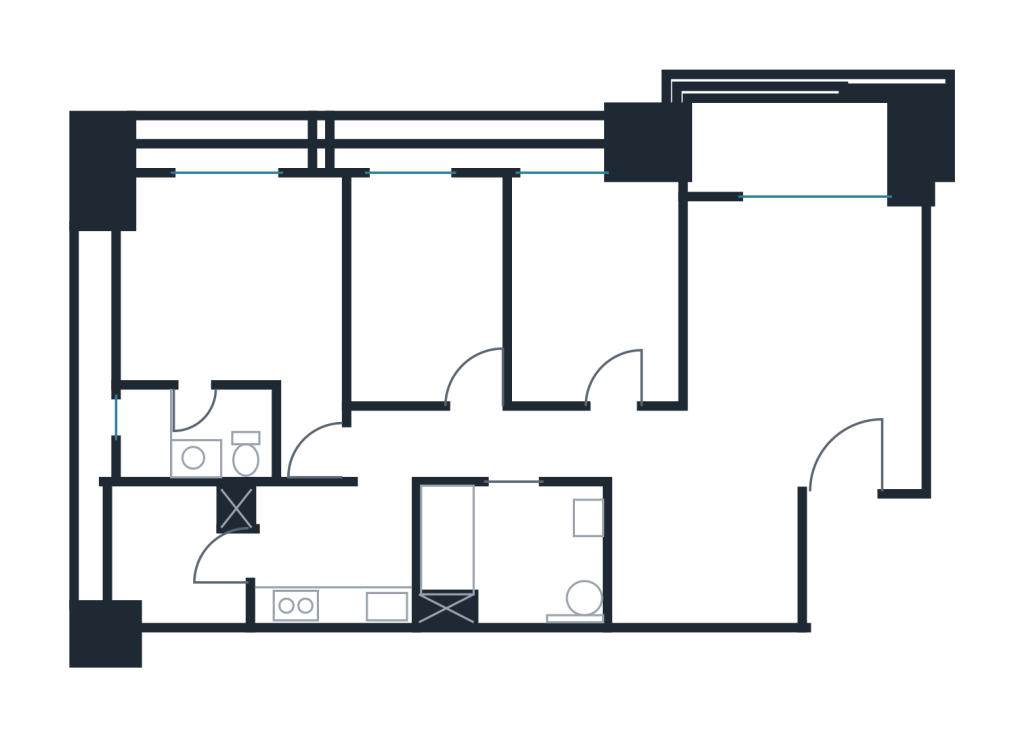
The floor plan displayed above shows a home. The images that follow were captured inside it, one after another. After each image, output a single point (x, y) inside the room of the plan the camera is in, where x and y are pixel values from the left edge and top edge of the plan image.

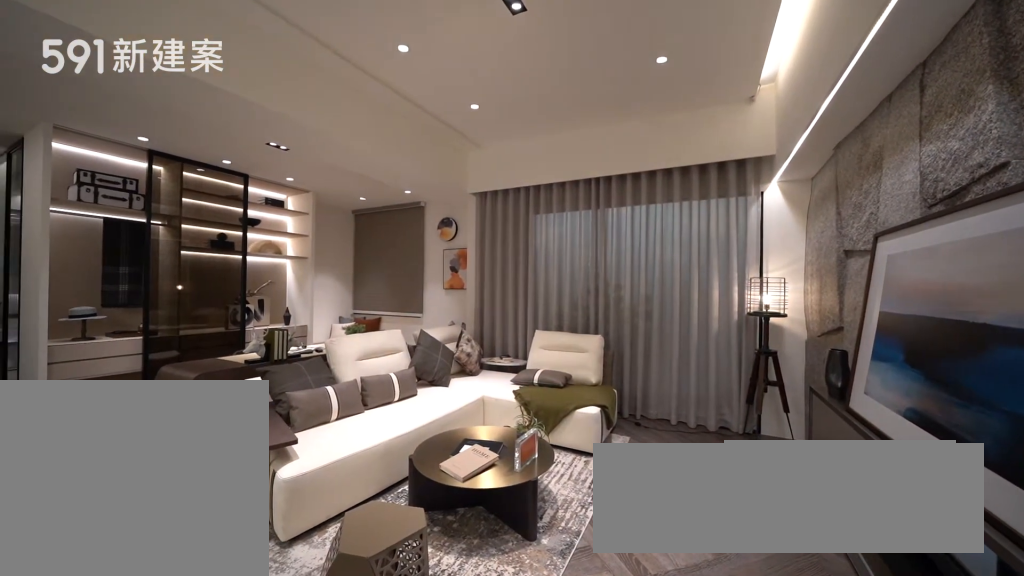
(801, 304)
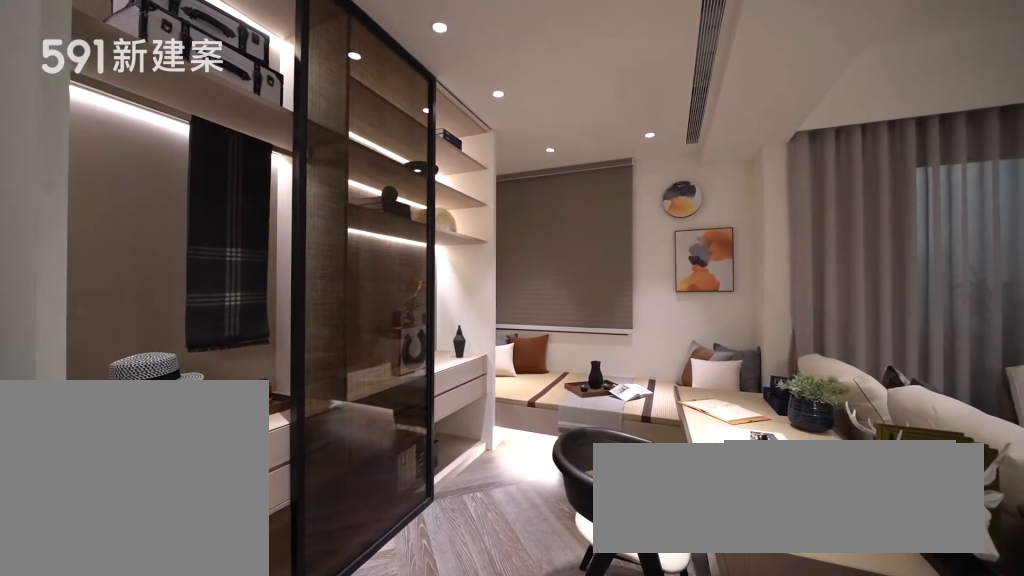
(595, 283)
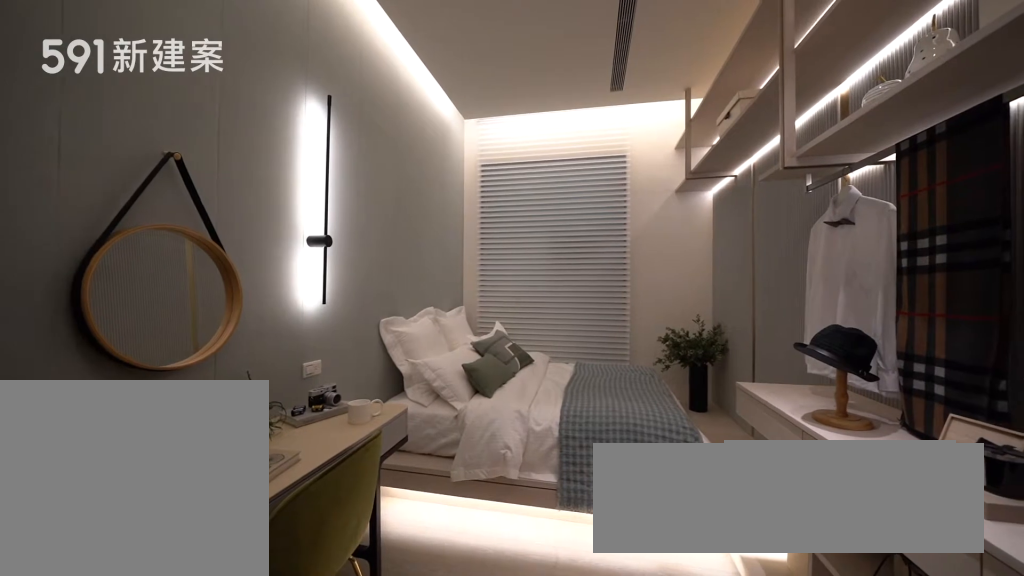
(427, 285)
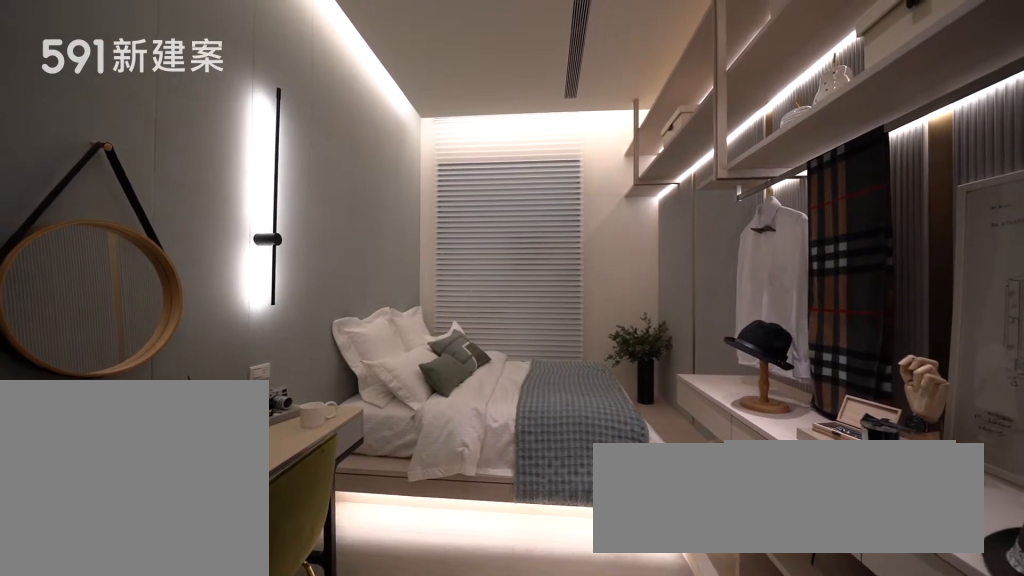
(427, 285)
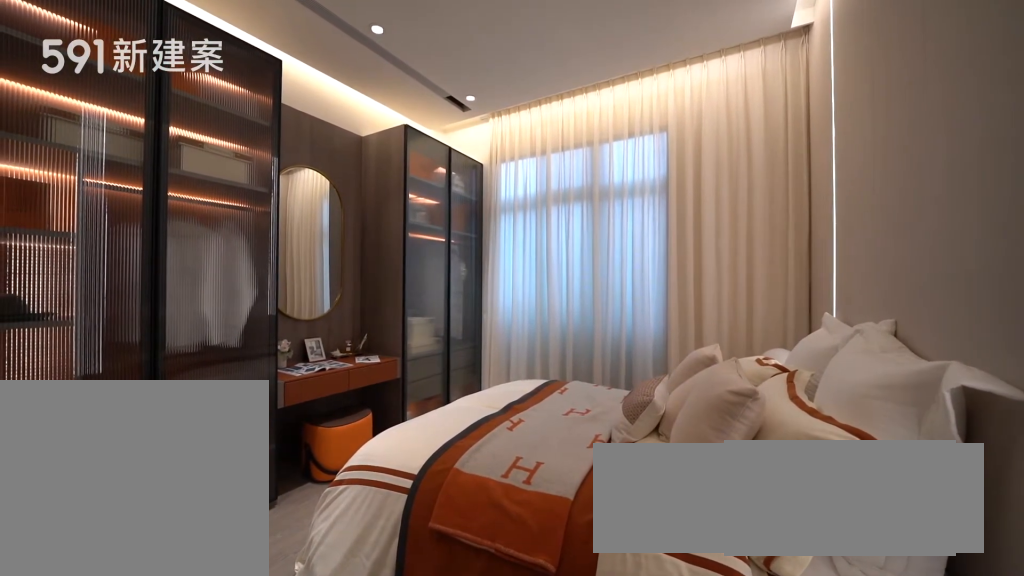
(242, 295)
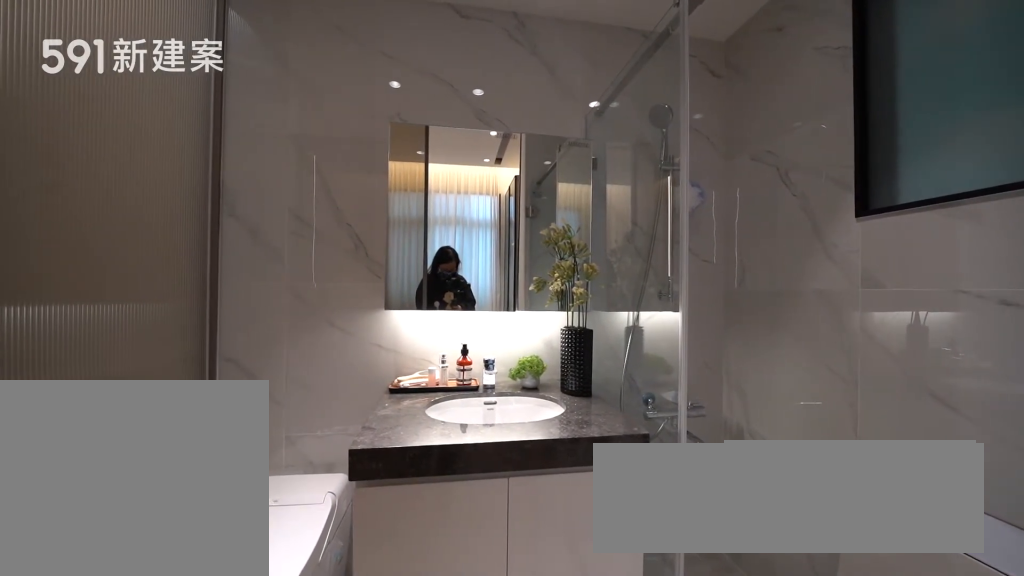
(197, 436)
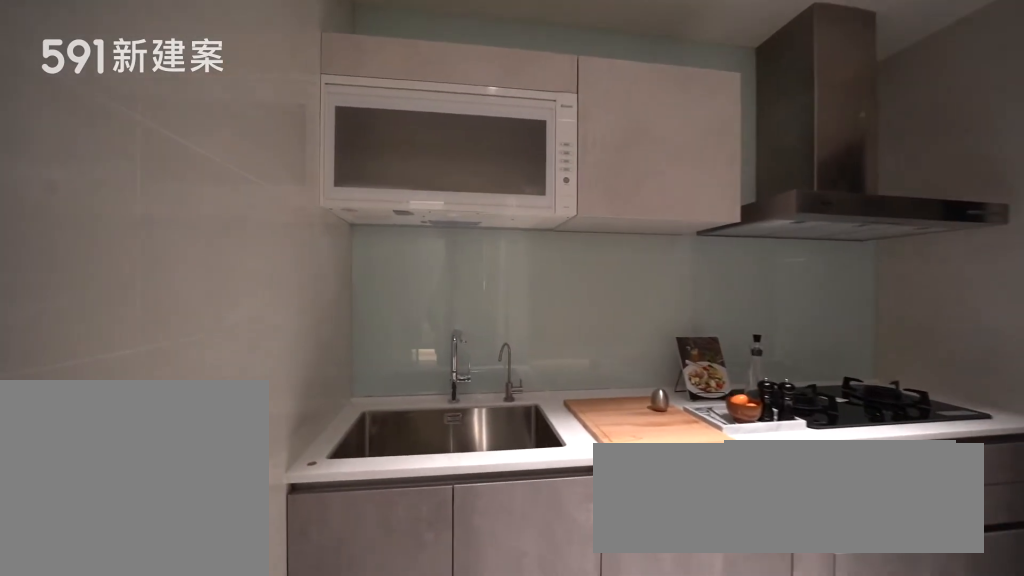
(328, 559)
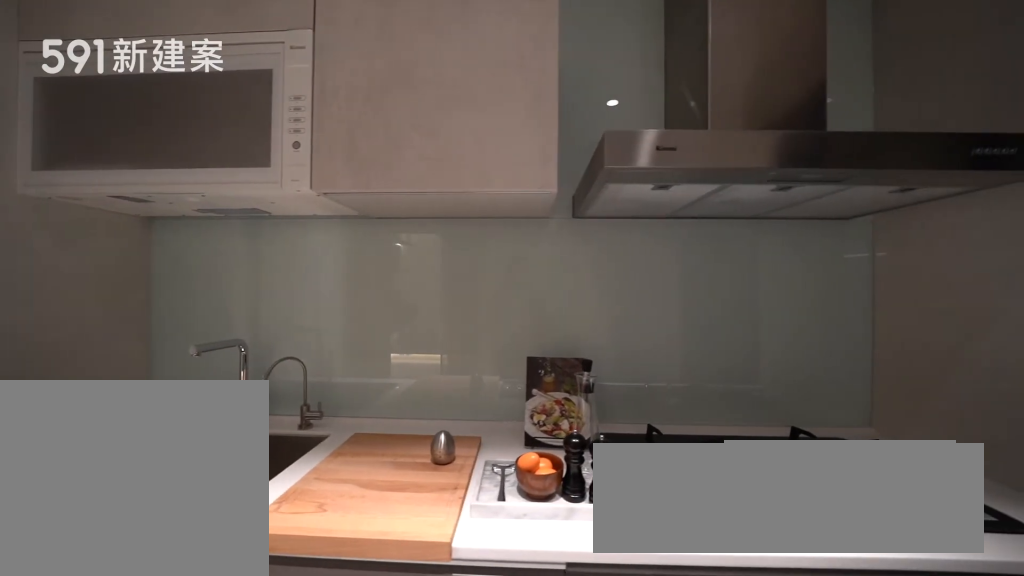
(328, 559)
